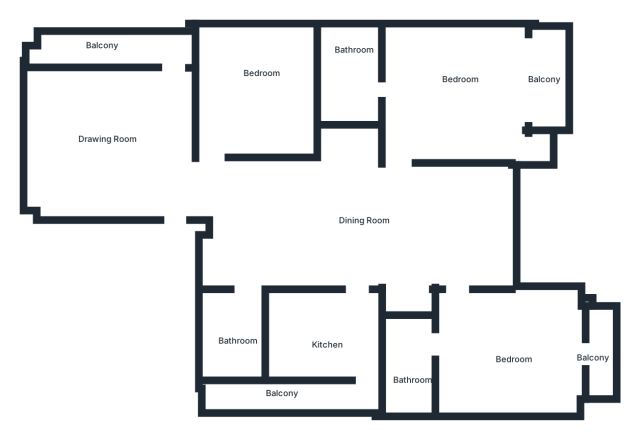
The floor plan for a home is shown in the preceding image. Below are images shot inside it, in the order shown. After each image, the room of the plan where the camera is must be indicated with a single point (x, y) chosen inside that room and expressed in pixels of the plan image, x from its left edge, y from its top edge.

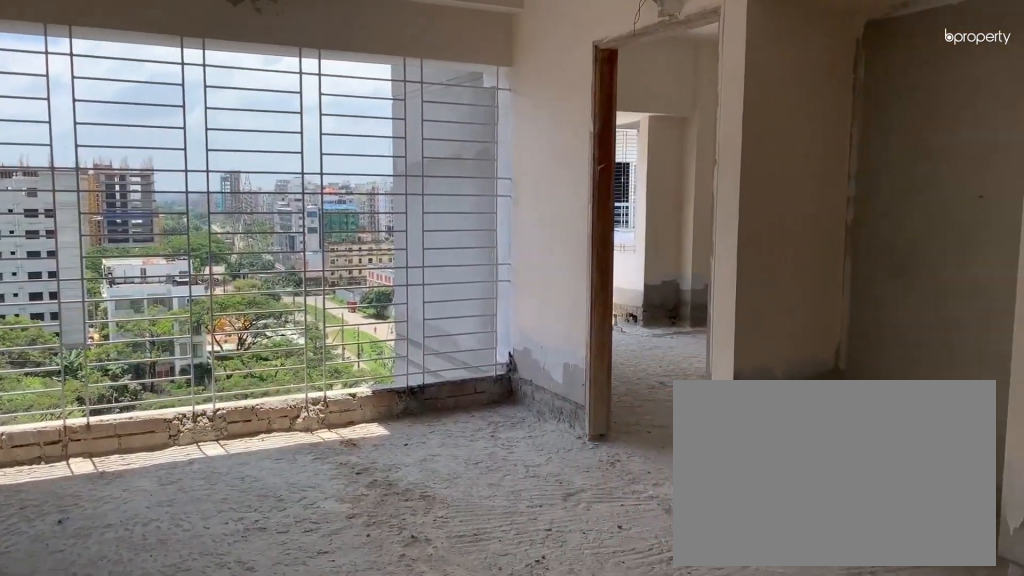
(316, 229)
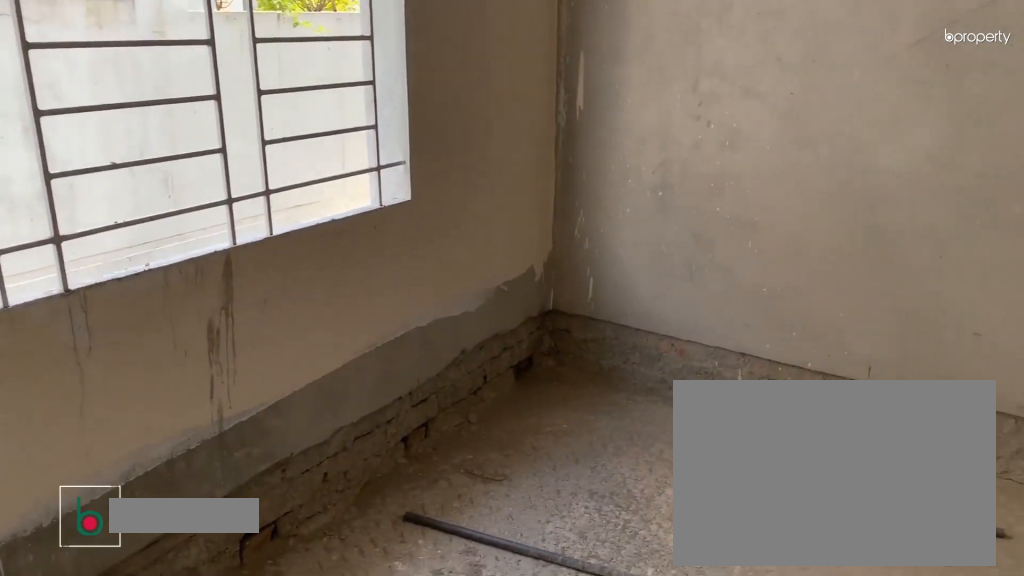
(261, 89)
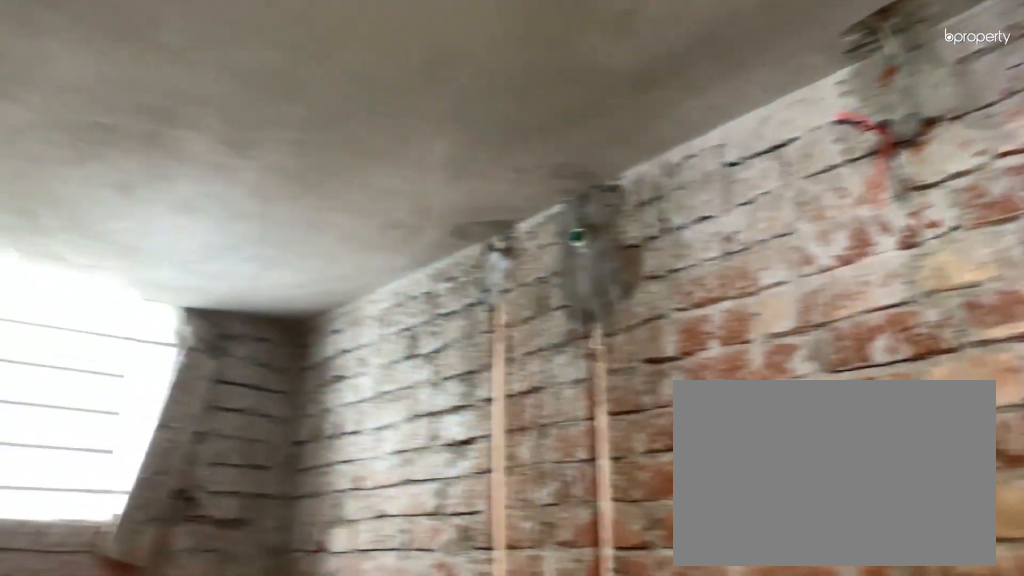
(240, 331)
